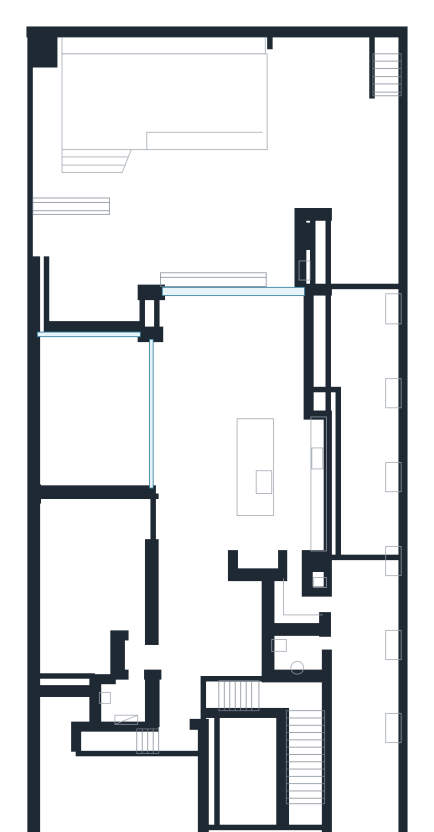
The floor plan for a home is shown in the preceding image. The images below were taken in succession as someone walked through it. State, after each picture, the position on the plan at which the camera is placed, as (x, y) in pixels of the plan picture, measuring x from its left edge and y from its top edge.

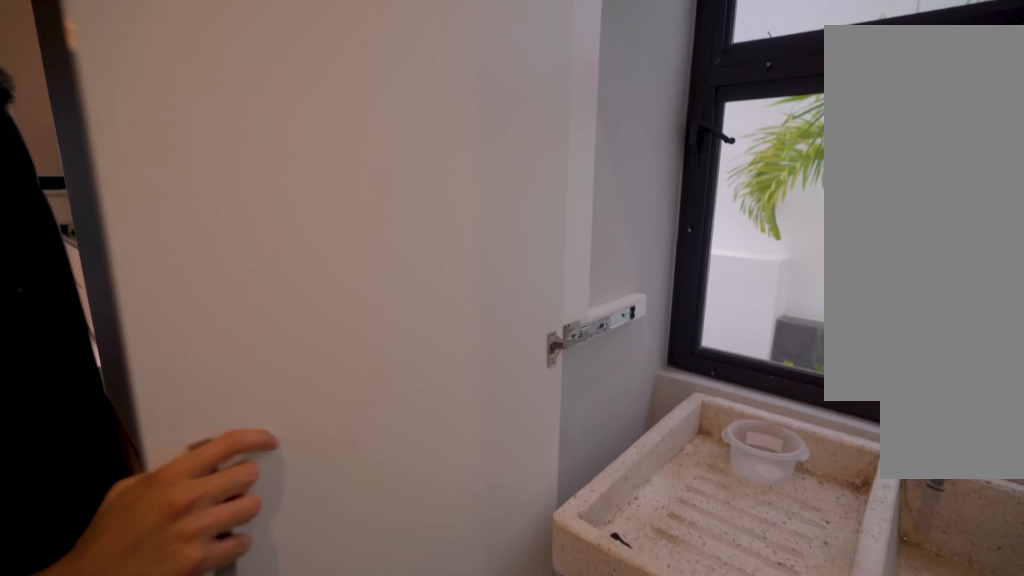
(295, 585)
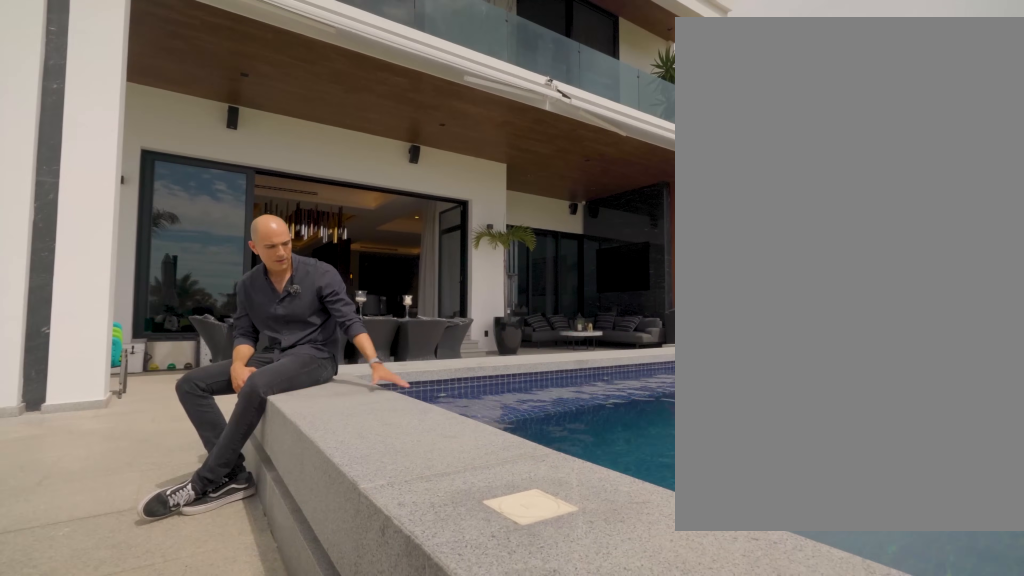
(300, 105)
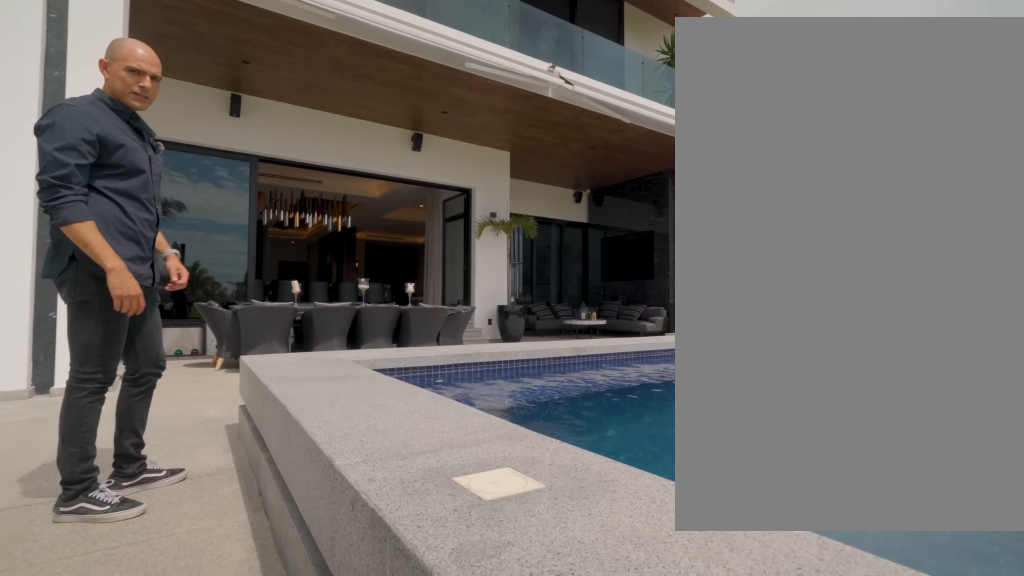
(300, 106)
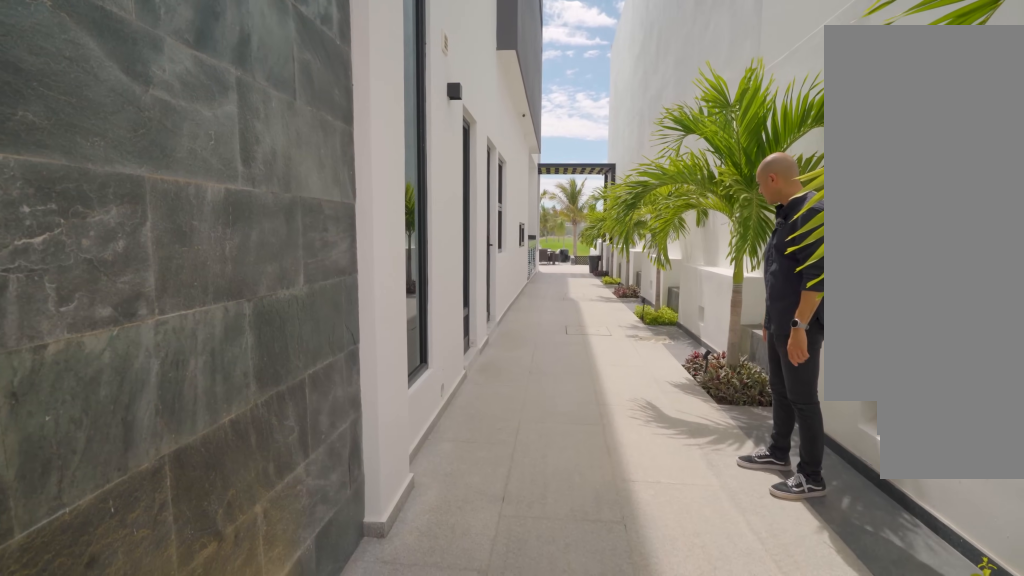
(359, 762)
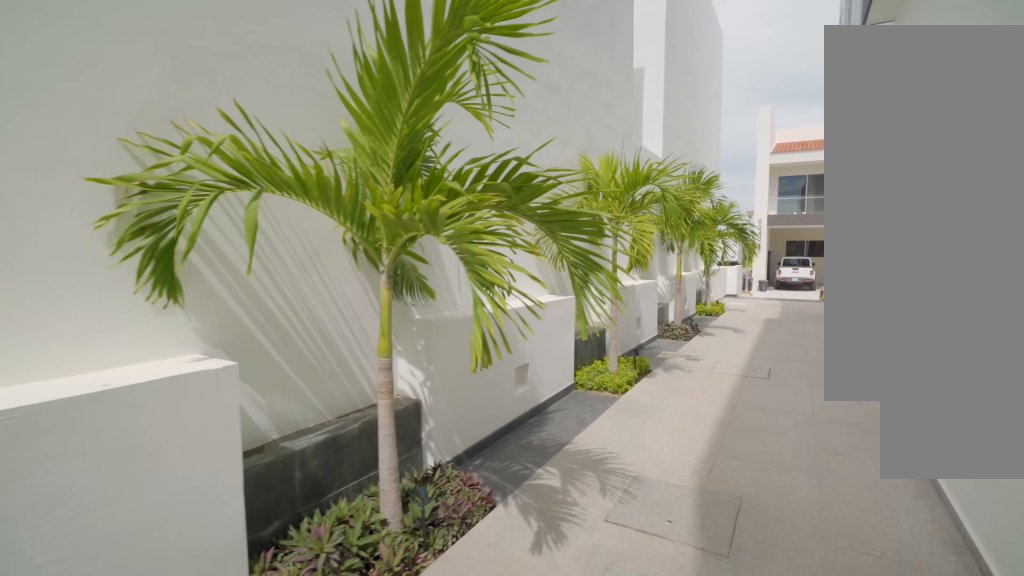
(365, 526)
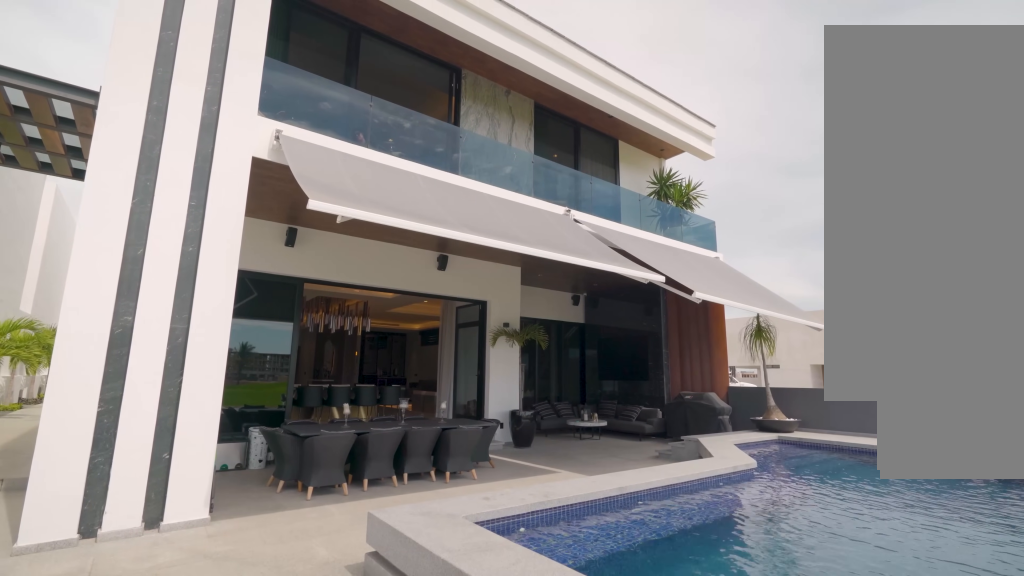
(302, 141)
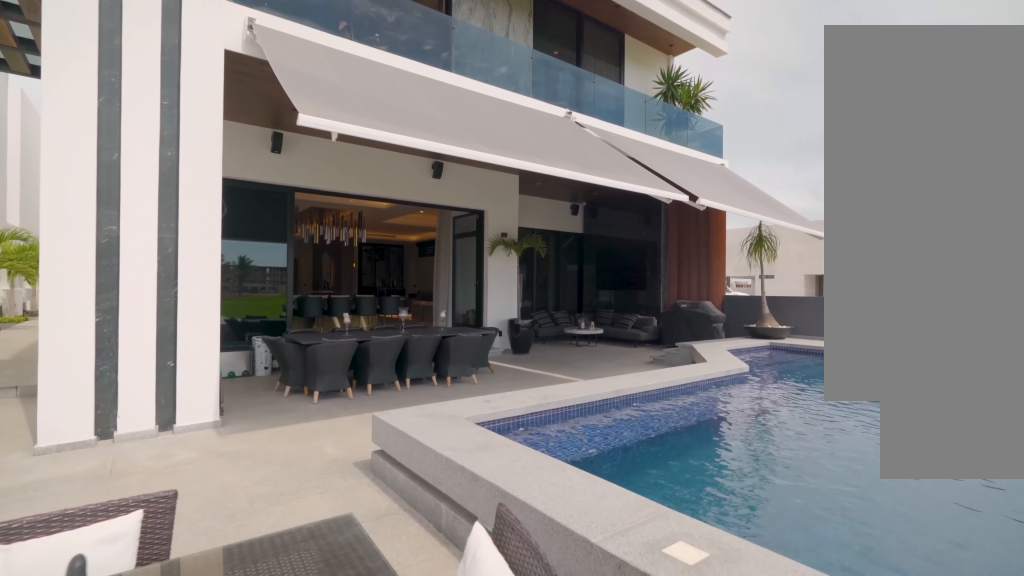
(302, 141)
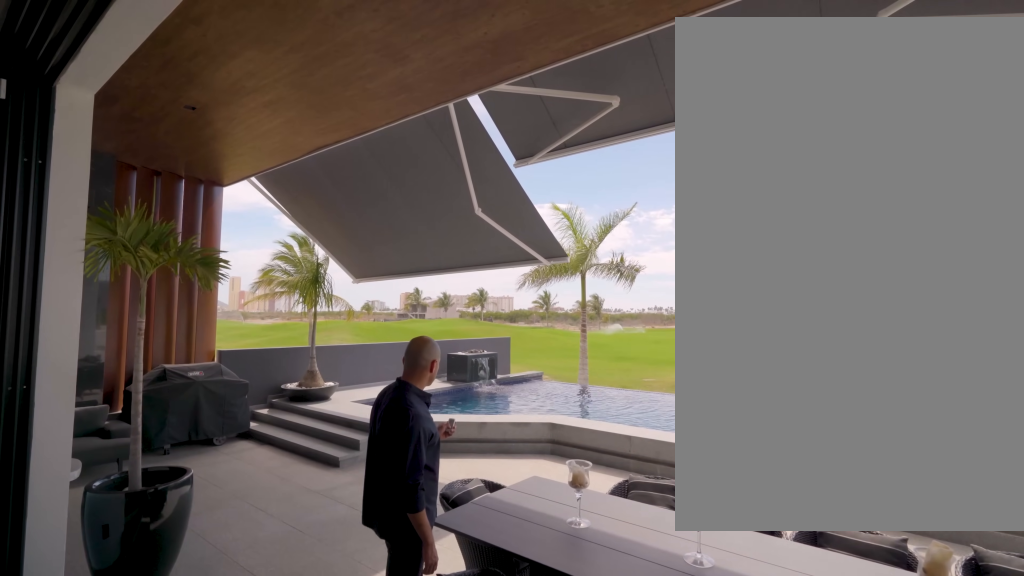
(217, 290)
